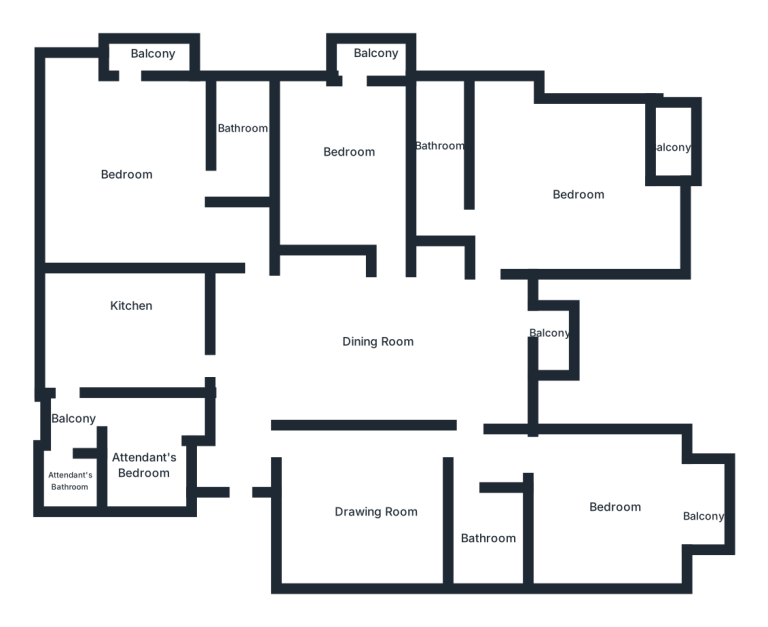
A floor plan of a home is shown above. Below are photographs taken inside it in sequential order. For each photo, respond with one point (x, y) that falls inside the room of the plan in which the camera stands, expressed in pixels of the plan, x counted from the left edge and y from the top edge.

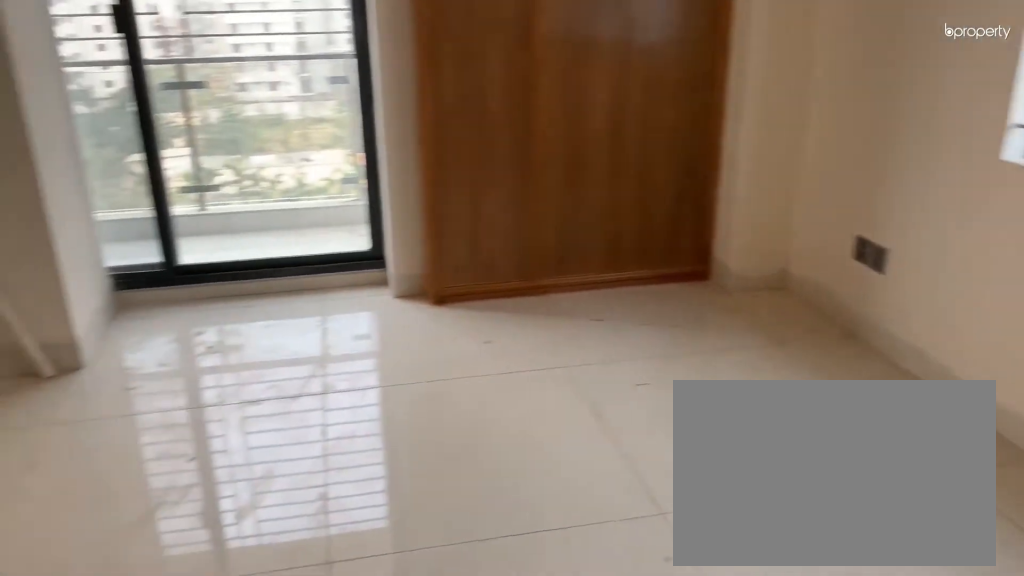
(134, 176)
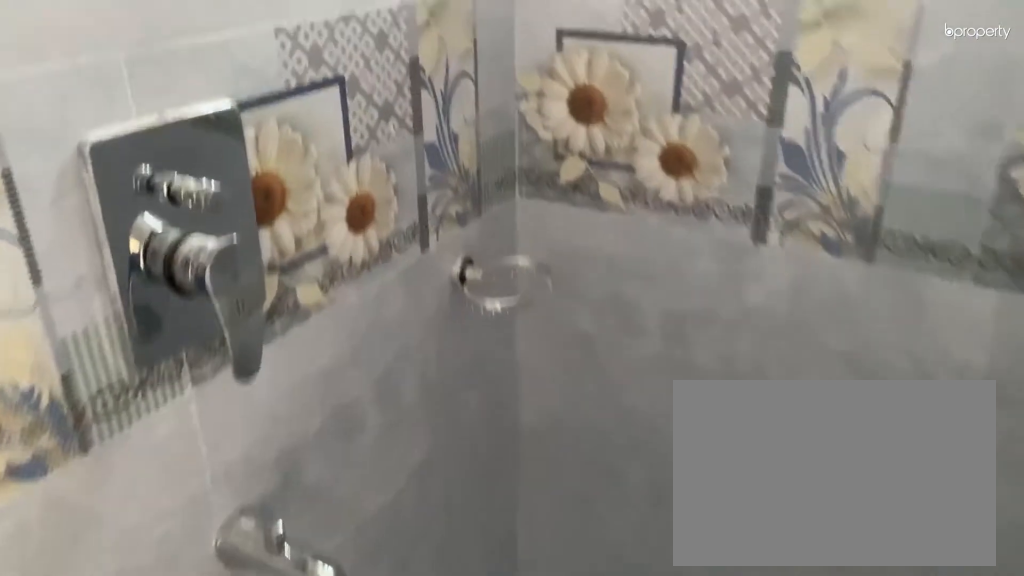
(234, 152)
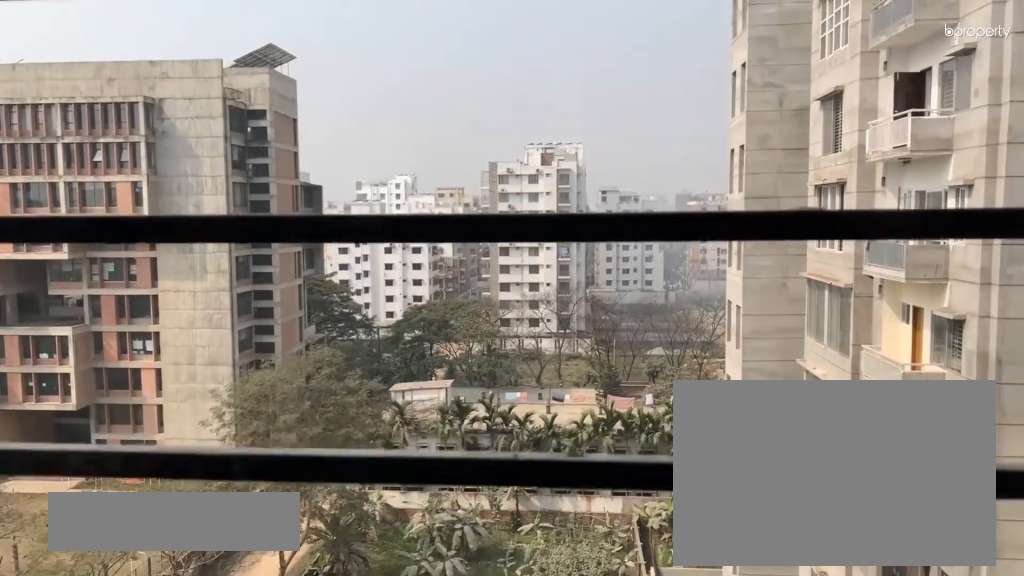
(140, 66)
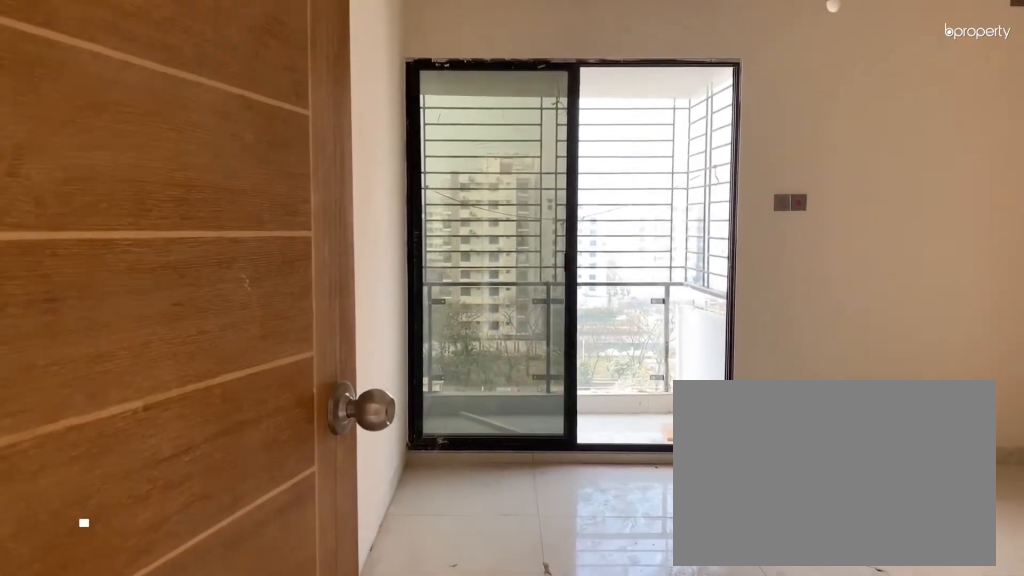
(378, 251)
